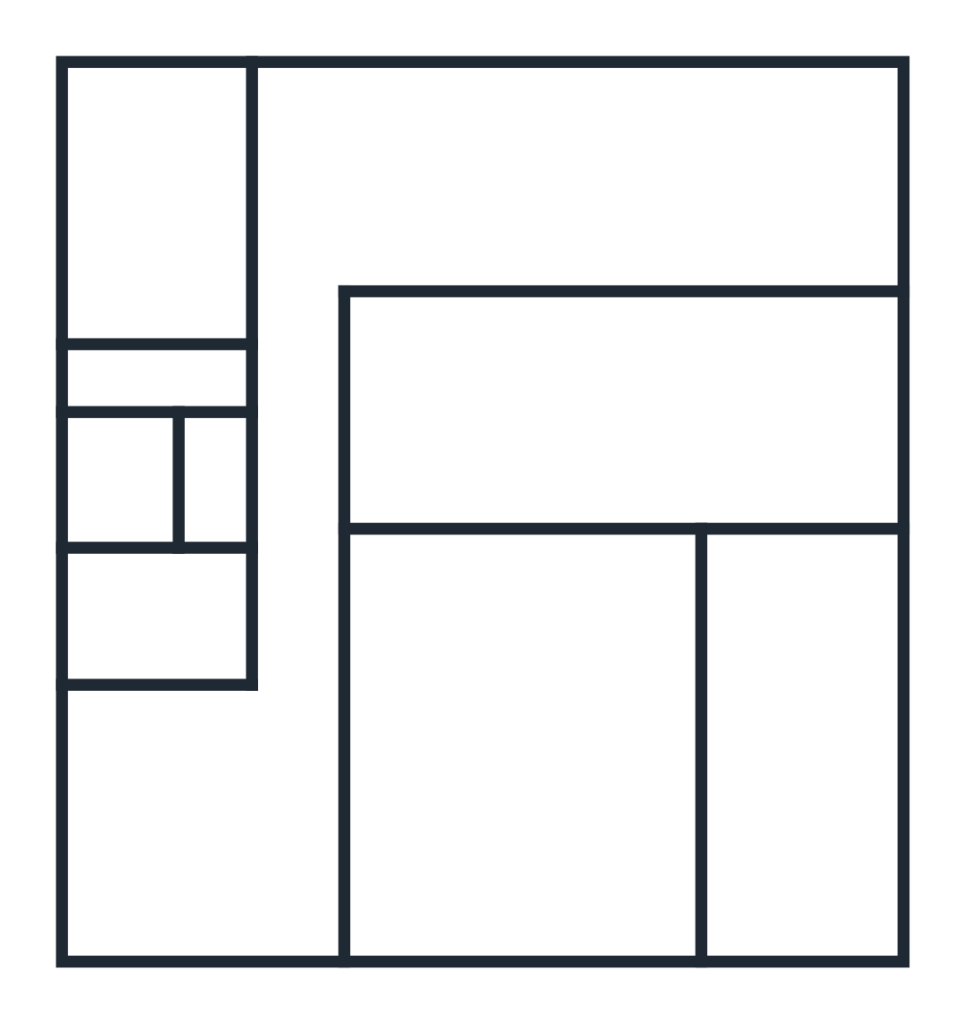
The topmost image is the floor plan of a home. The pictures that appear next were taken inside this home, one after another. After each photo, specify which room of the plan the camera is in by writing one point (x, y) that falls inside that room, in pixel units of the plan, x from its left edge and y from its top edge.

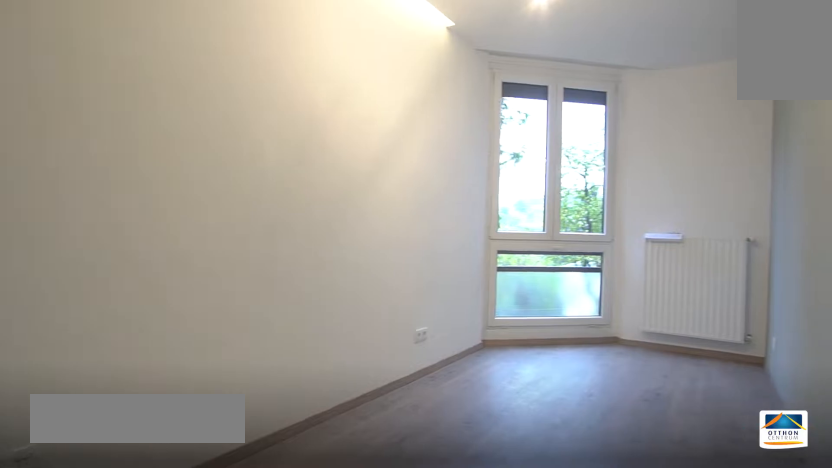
(586, 185)
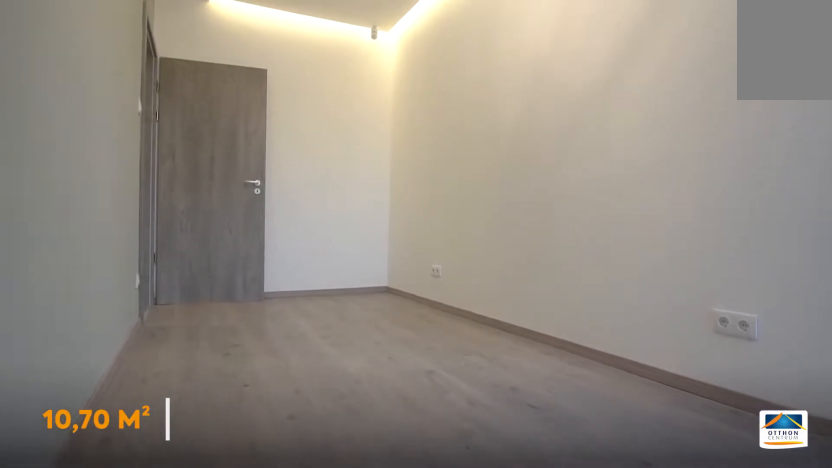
(585, 184)
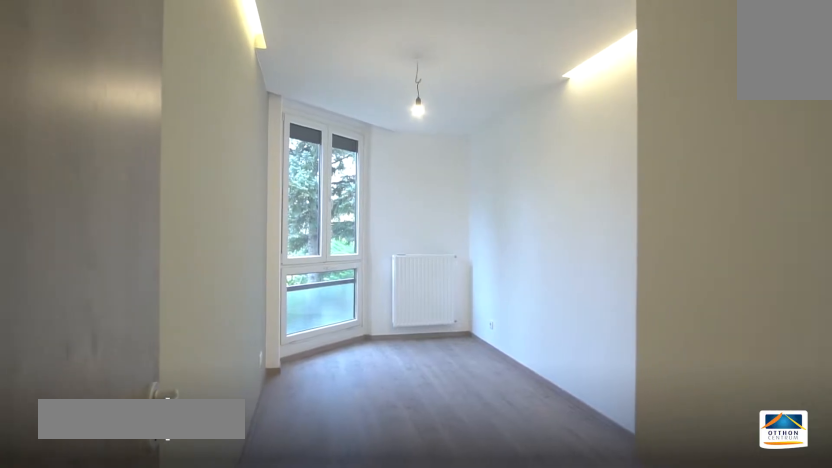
(596, 413)
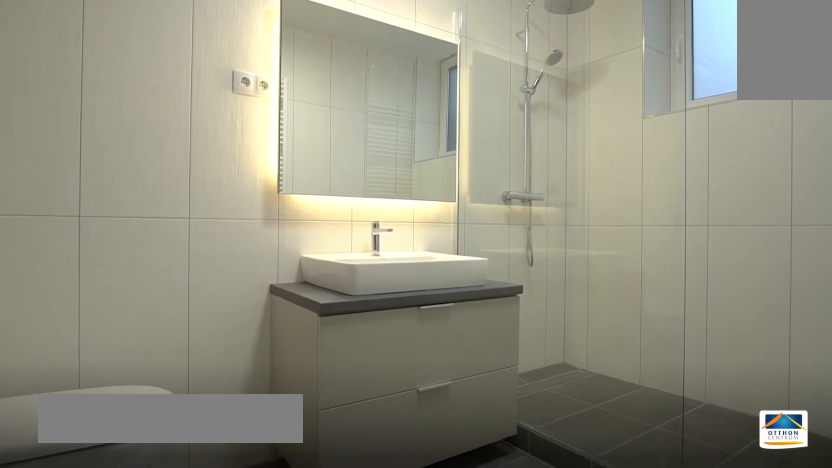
(157, 228)
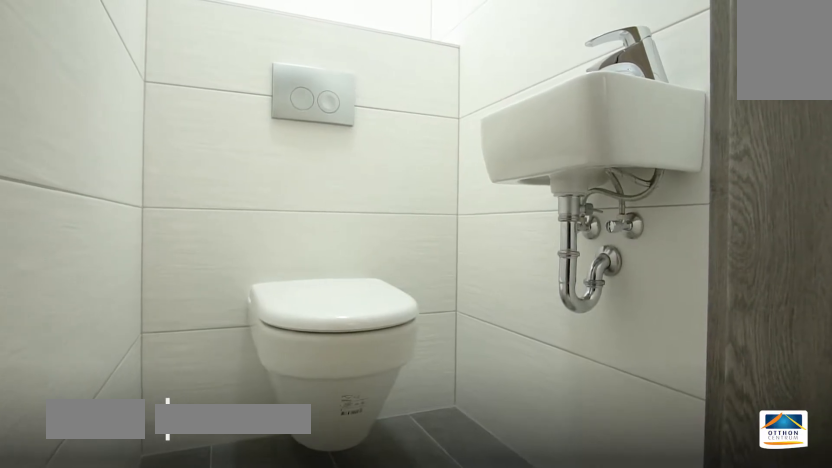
(136, 473)
